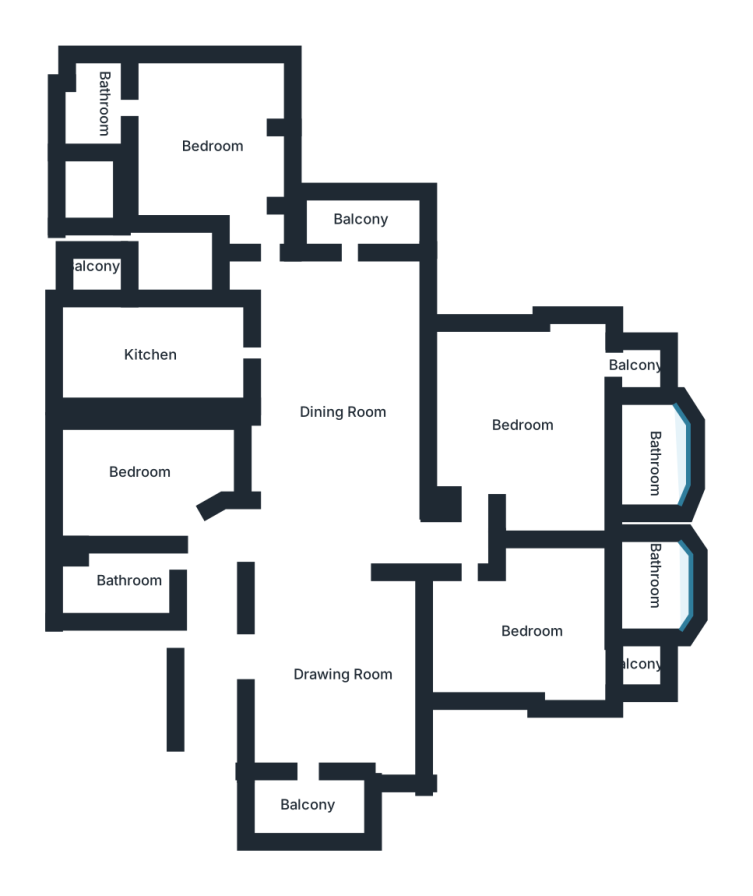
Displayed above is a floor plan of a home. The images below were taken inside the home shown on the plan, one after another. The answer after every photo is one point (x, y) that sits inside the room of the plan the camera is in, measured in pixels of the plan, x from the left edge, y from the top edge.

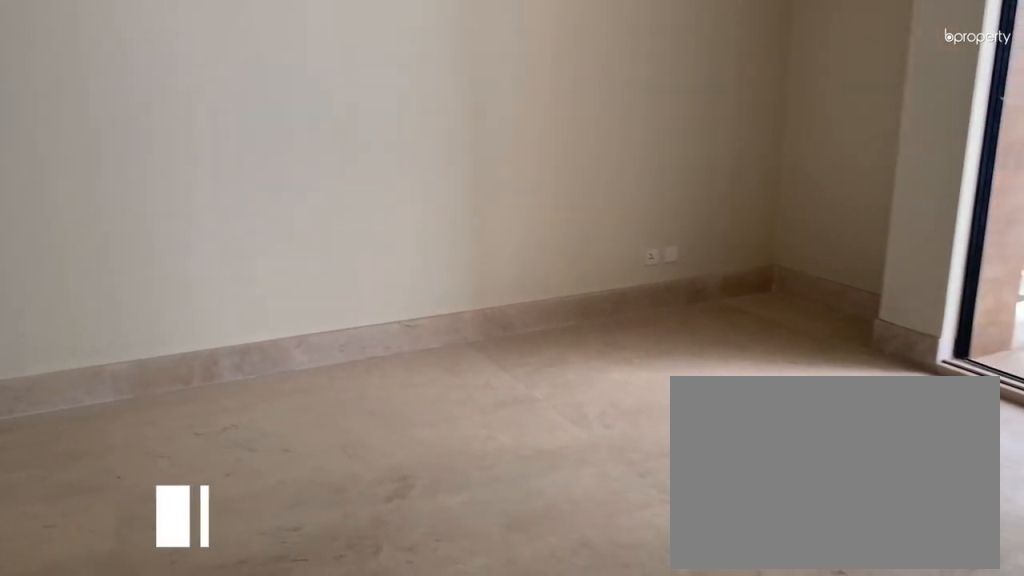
(337, 677)
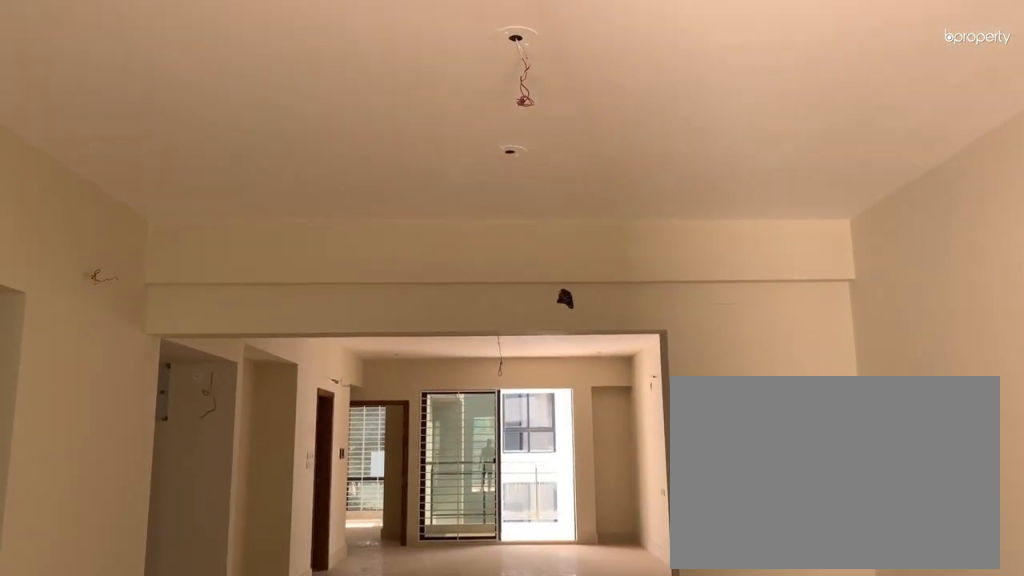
(338, 677)
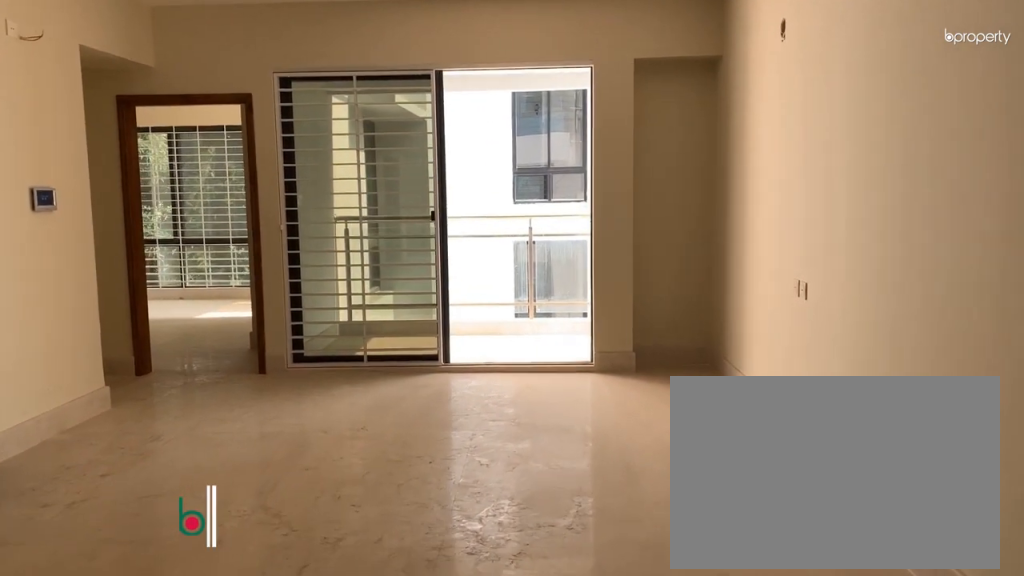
(340, 413)
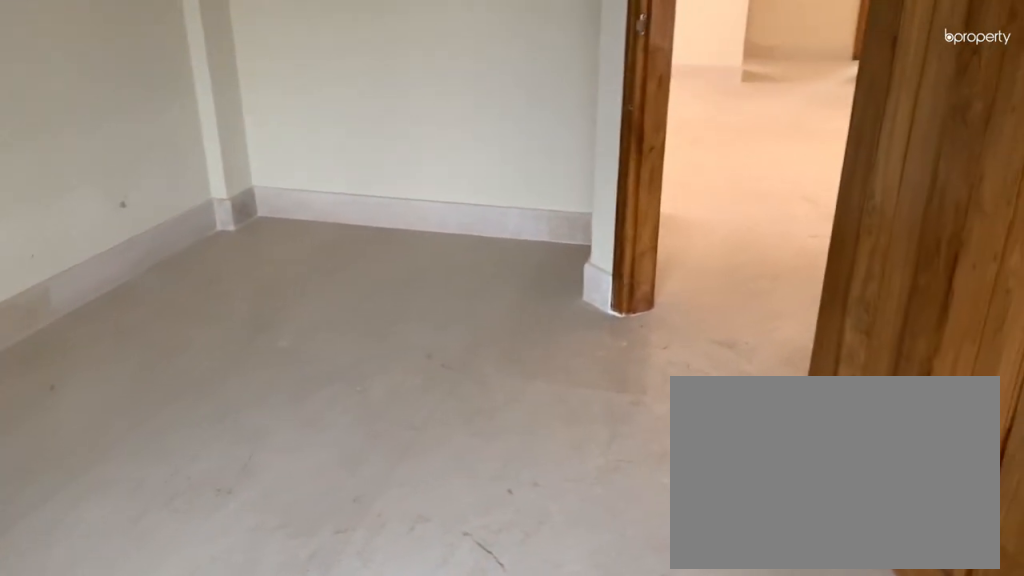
(140, 471)
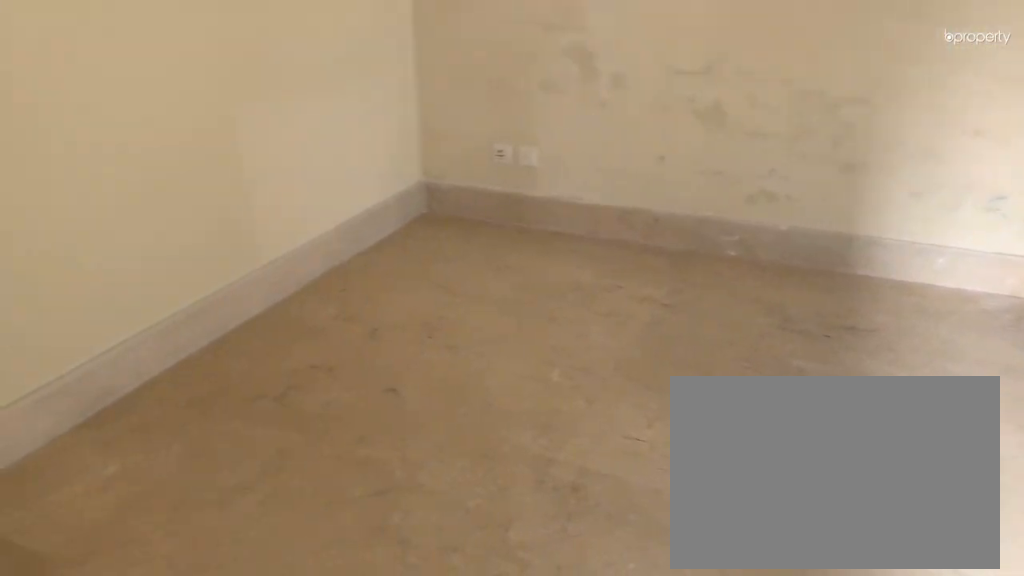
(214, 145)
